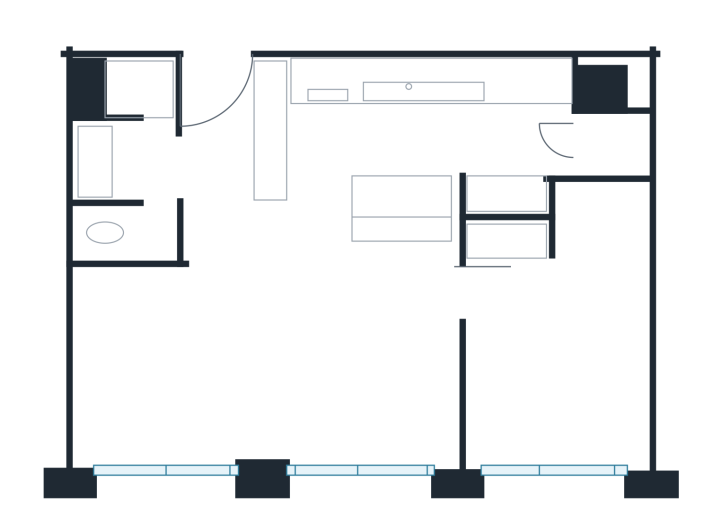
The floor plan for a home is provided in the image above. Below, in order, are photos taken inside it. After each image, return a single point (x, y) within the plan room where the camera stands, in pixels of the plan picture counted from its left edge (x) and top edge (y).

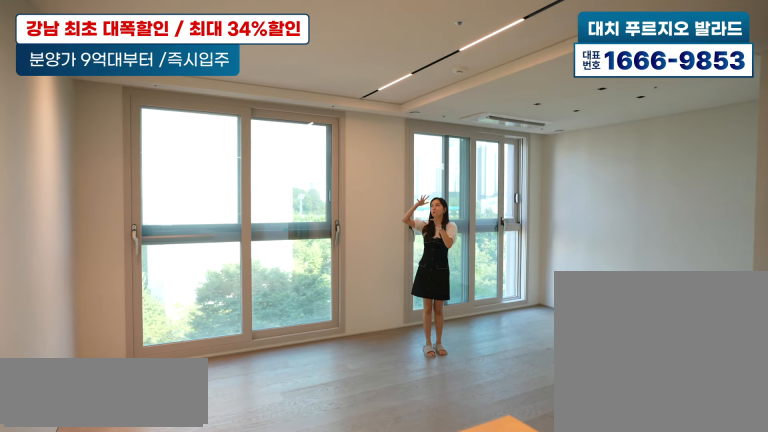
(238, 338)
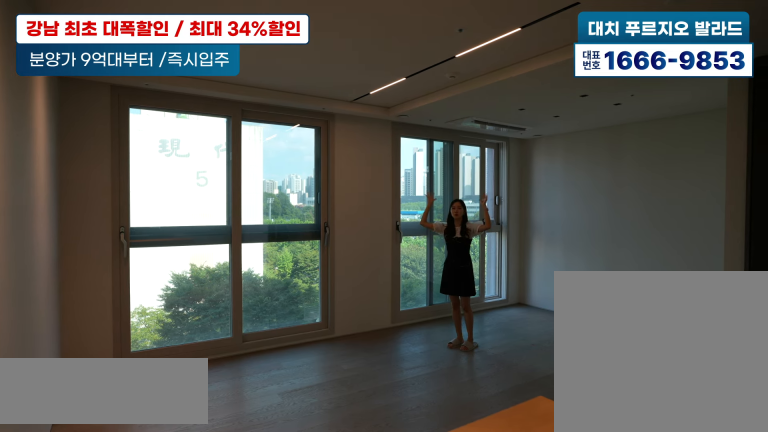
(237, 338)
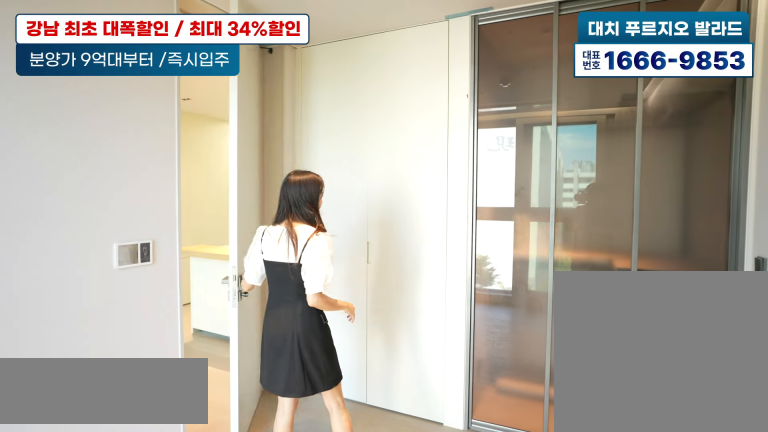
(549, 354)
